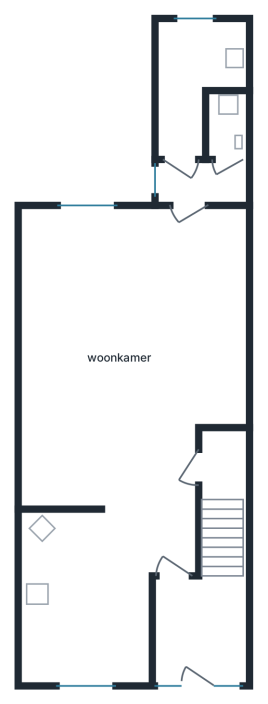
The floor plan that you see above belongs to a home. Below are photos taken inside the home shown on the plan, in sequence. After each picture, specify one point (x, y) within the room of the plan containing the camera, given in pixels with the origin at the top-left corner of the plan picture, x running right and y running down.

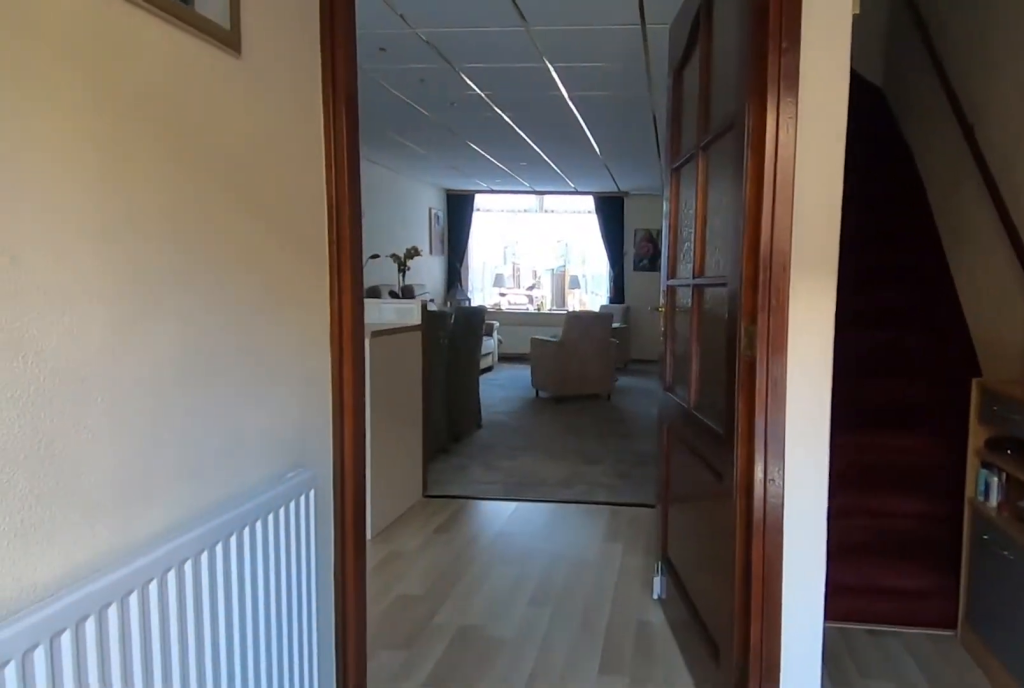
(197, 628)
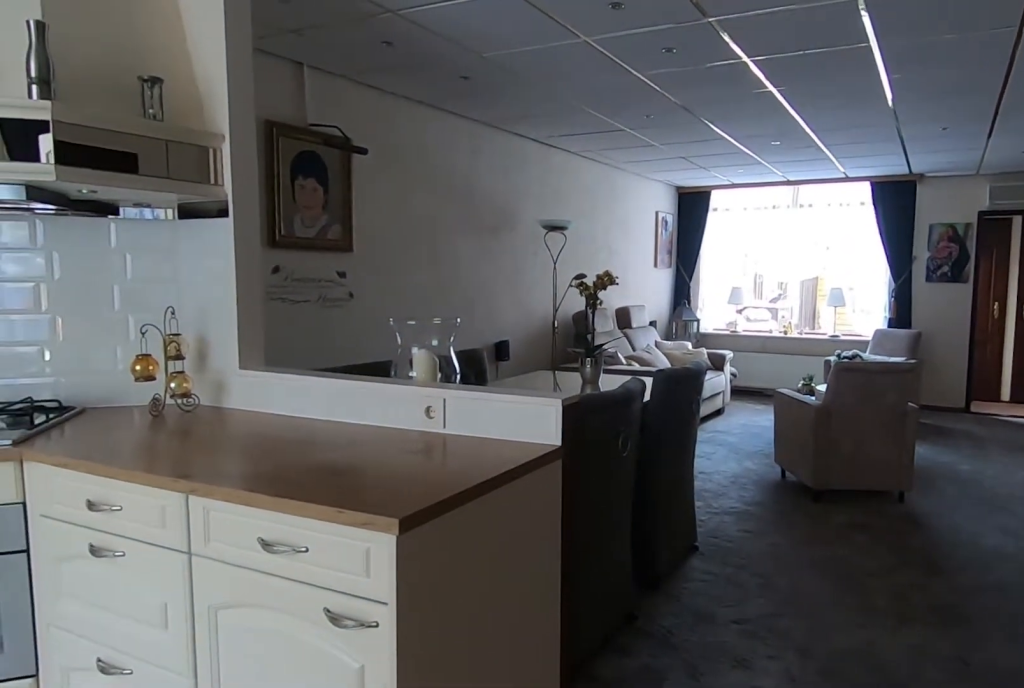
(114, 399)
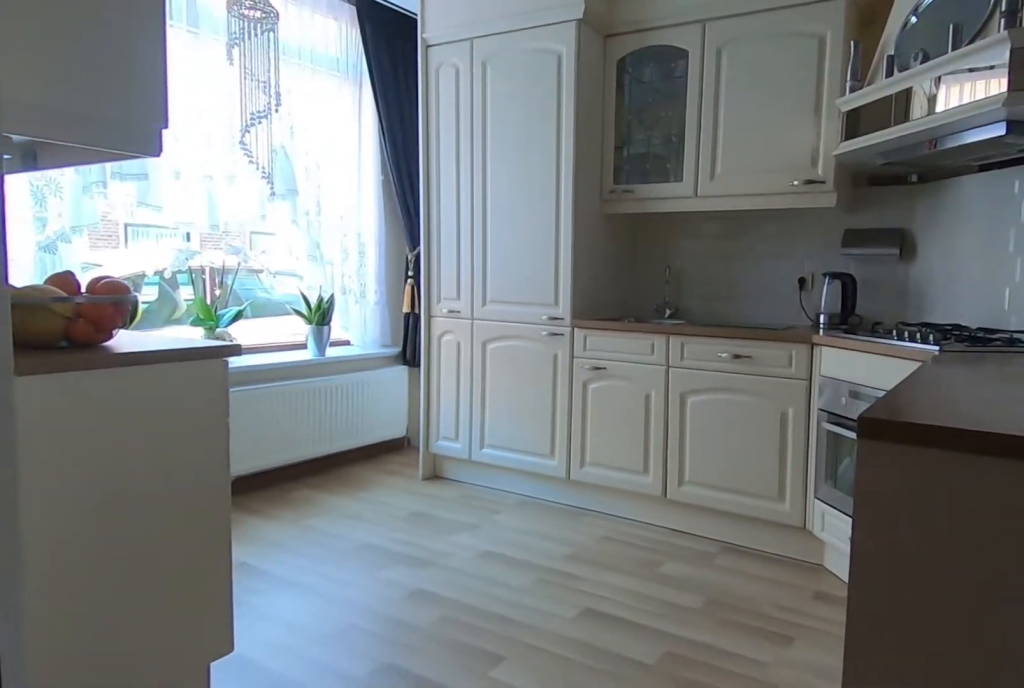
(82, 600)
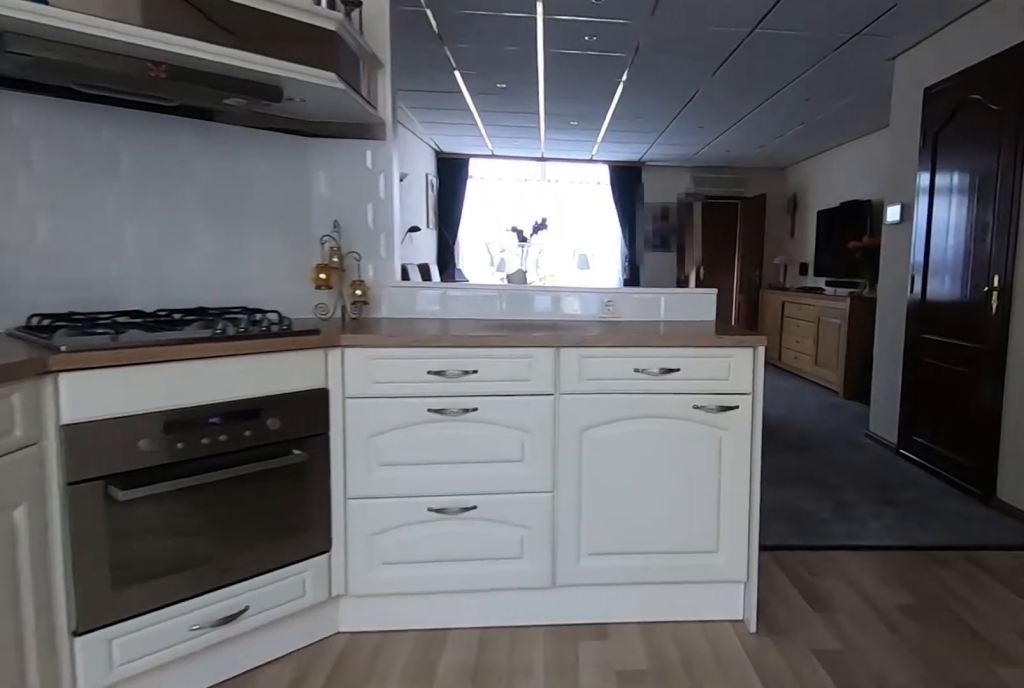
(82, 600)
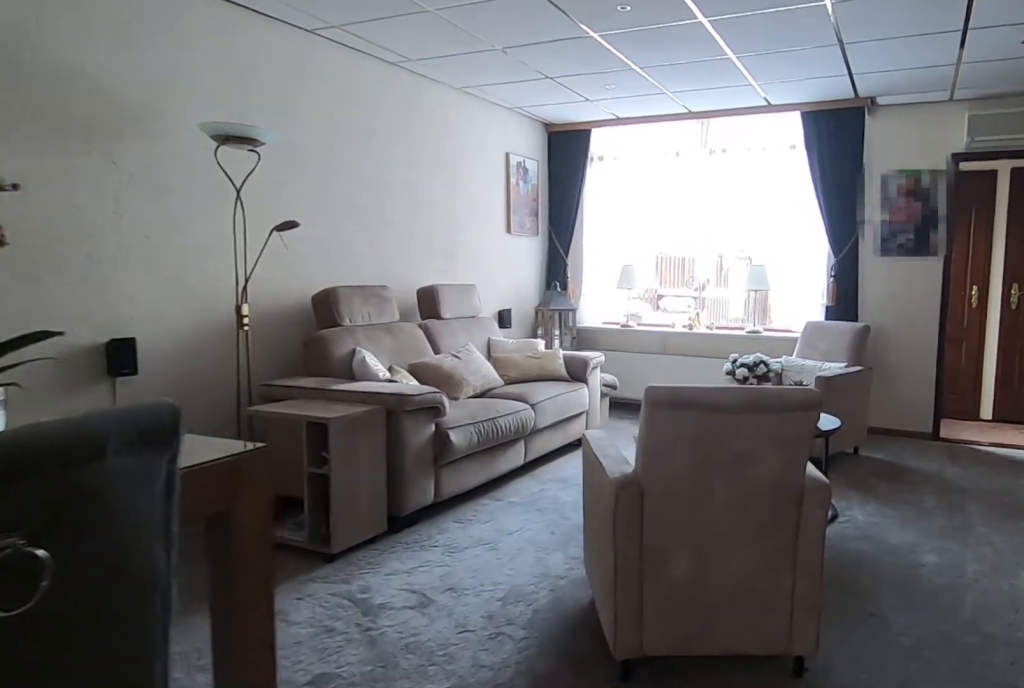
(112, 399)
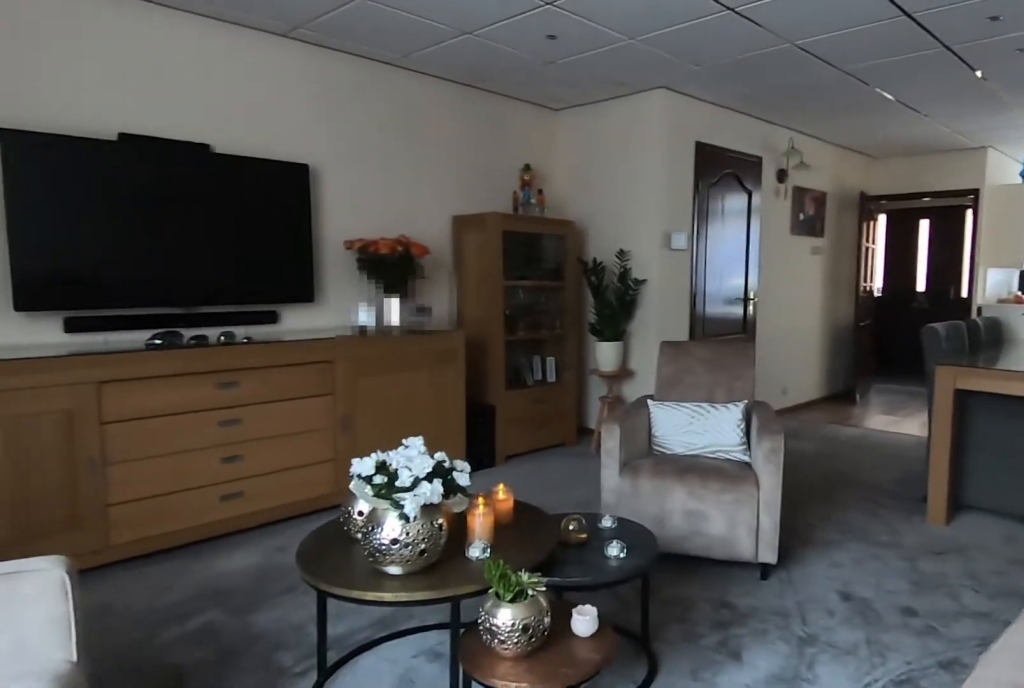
(112, 399)
